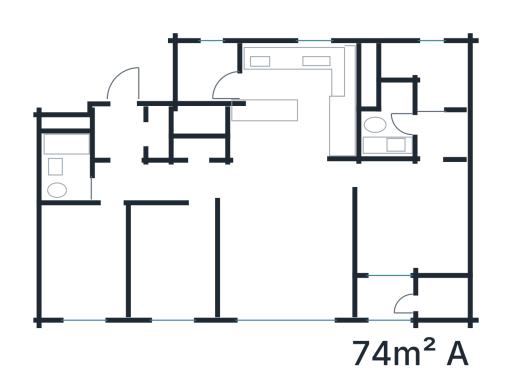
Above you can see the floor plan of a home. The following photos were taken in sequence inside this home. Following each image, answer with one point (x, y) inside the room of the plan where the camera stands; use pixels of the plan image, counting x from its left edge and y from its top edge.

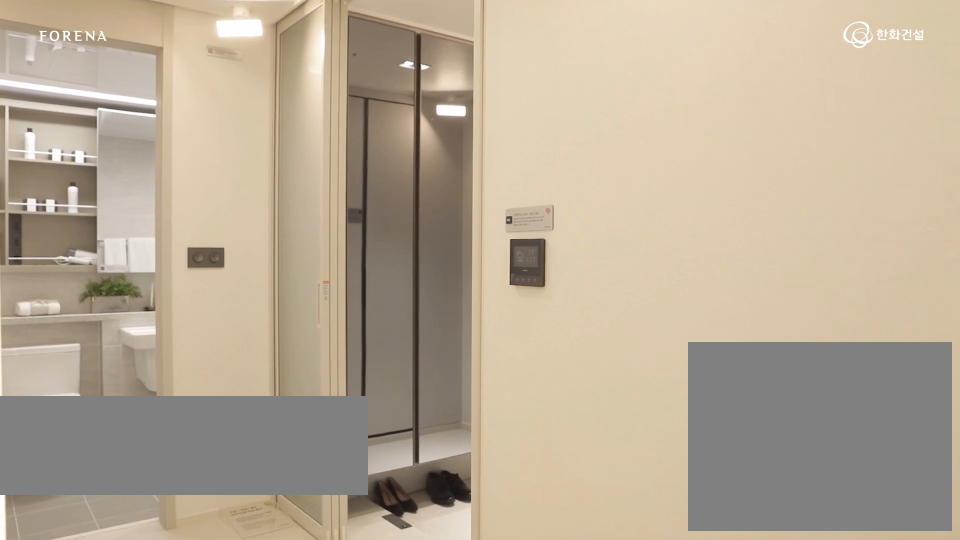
(125, 131)
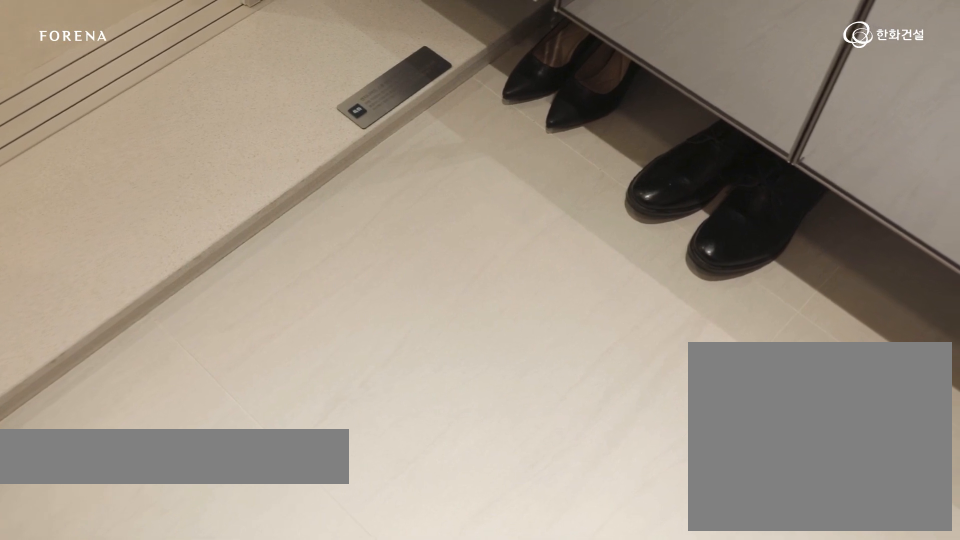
(125, 131)
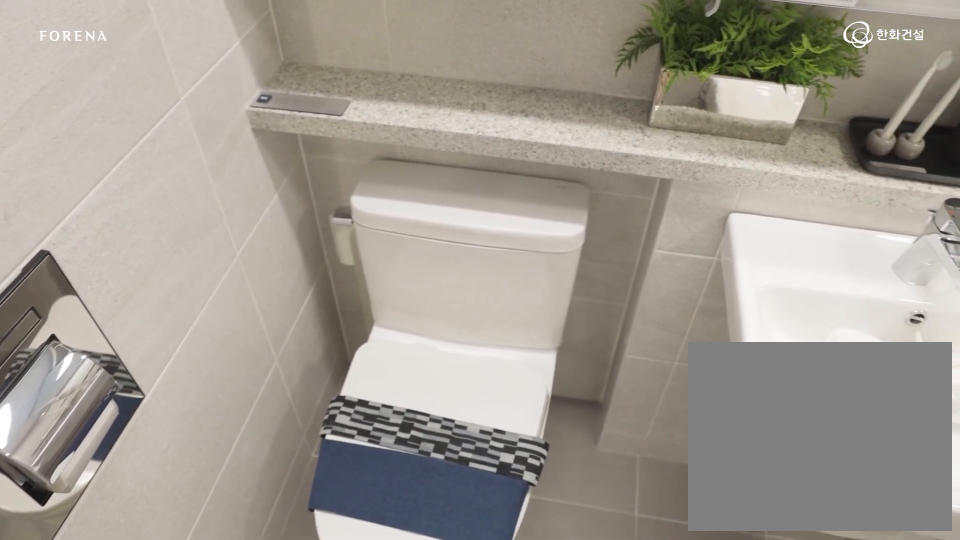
(86, 185)
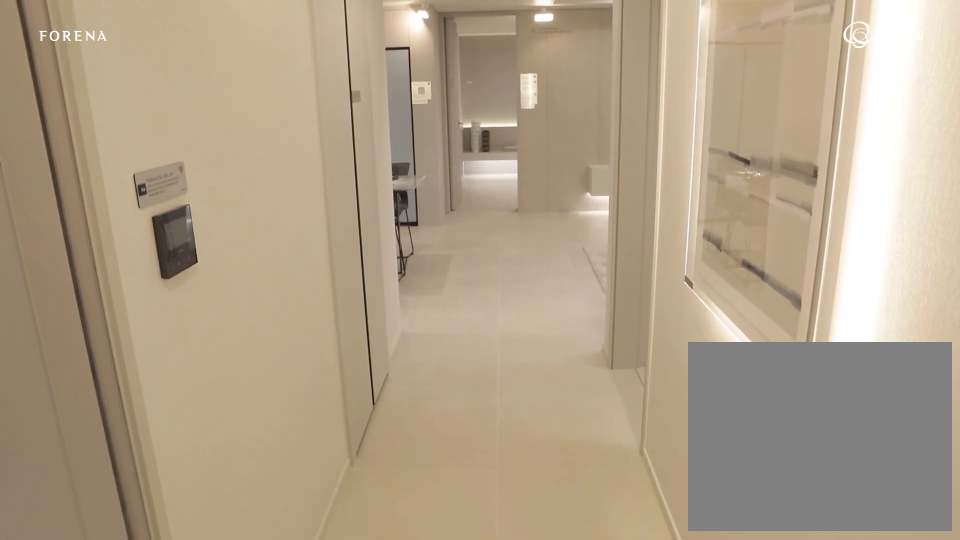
(182, 181)
